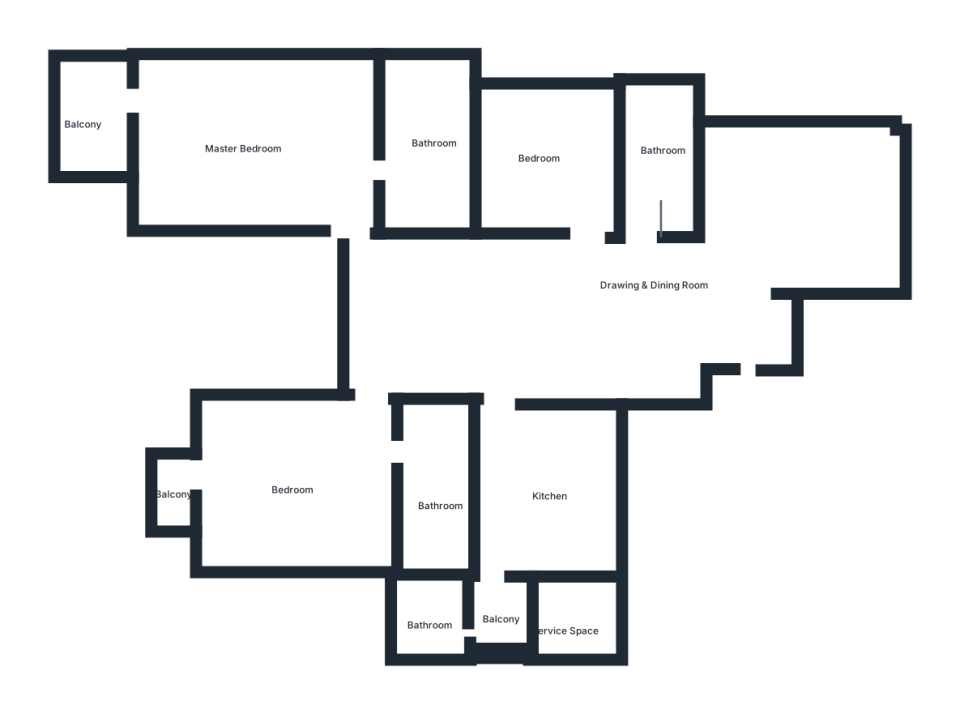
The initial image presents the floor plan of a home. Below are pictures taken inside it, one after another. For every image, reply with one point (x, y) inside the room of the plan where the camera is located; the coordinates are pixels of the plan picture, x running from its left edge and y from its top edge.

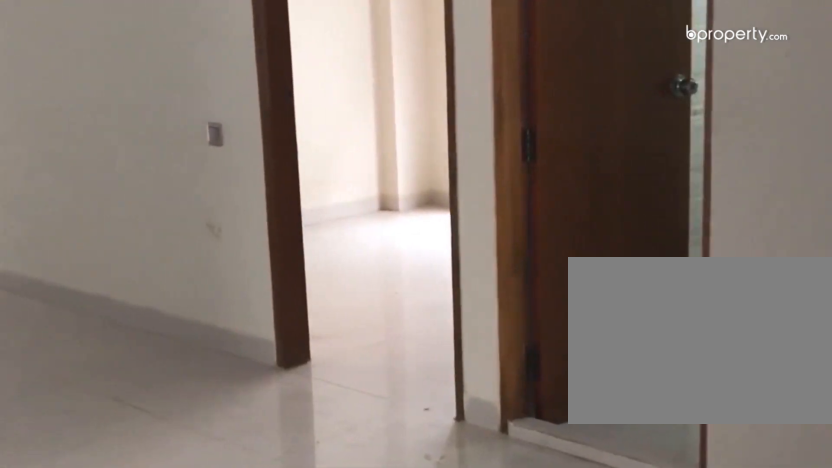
(637, 313)
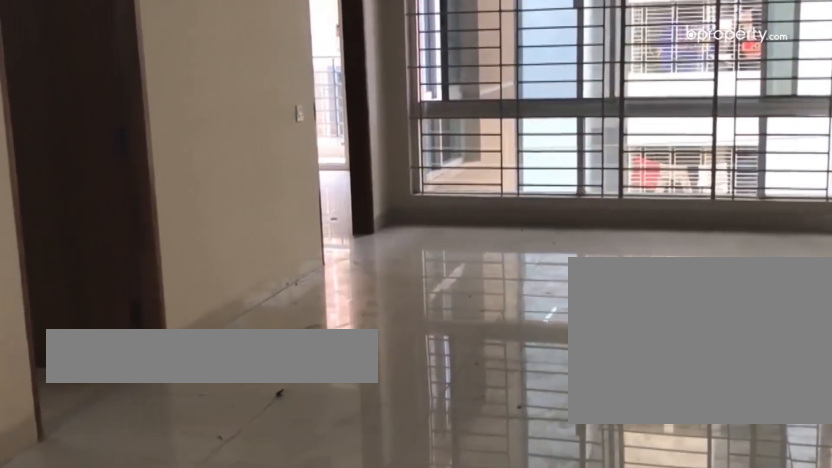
(637, 313)
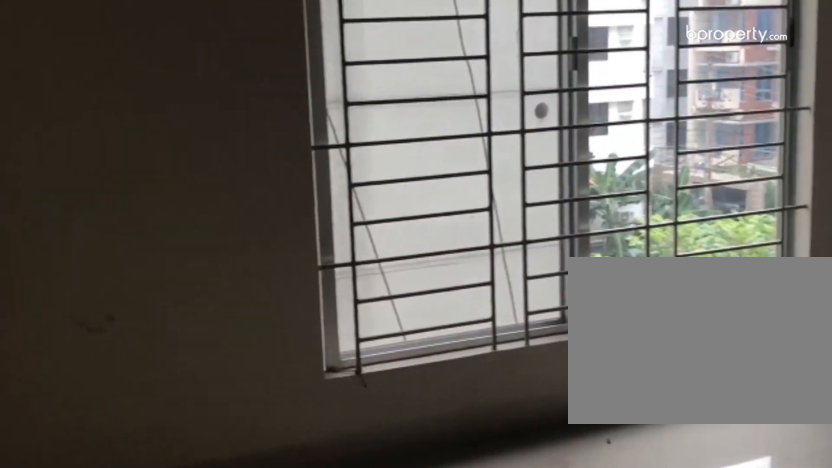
(792, 211)
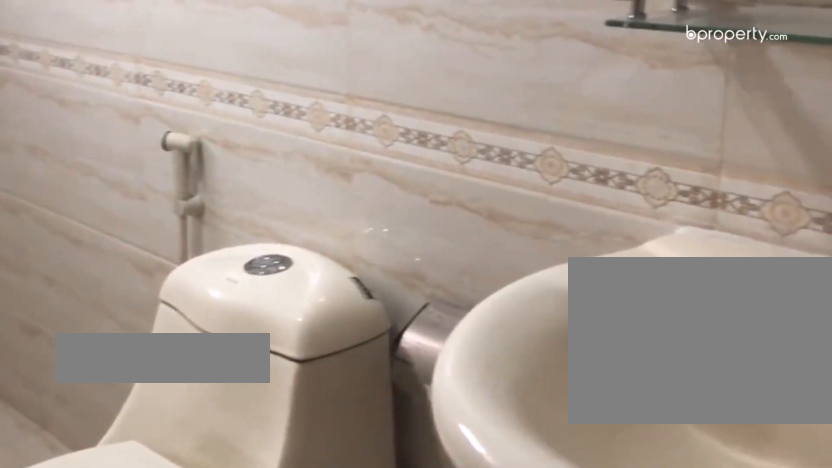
(653, 179)
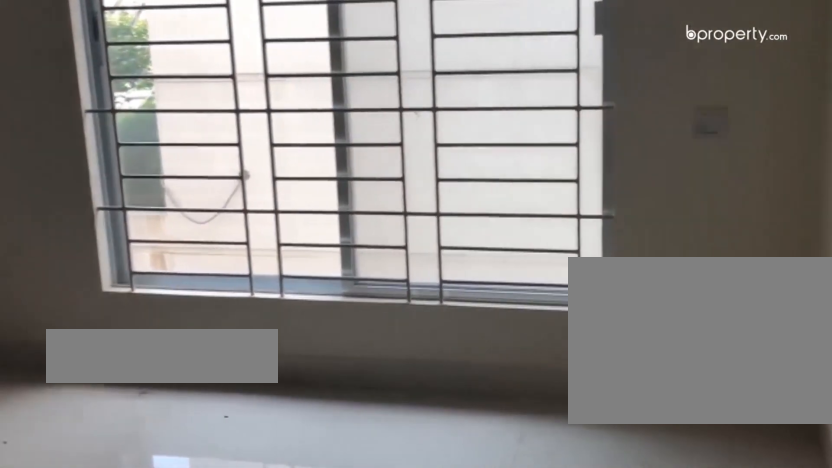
(560, 164)
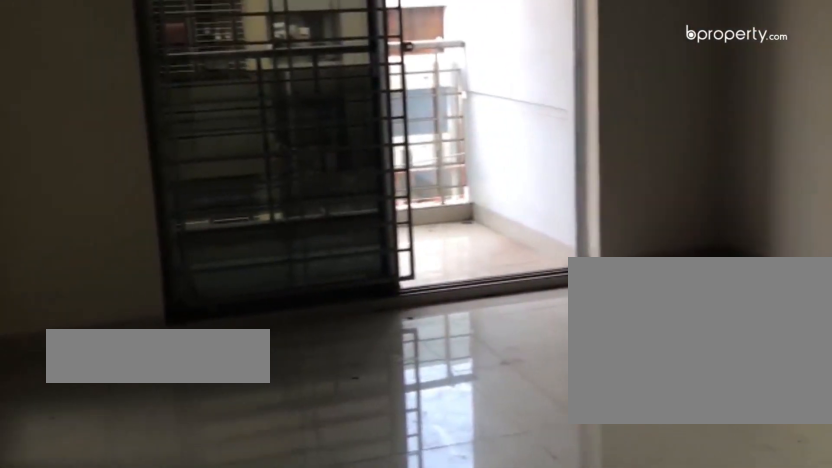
(266, 147)
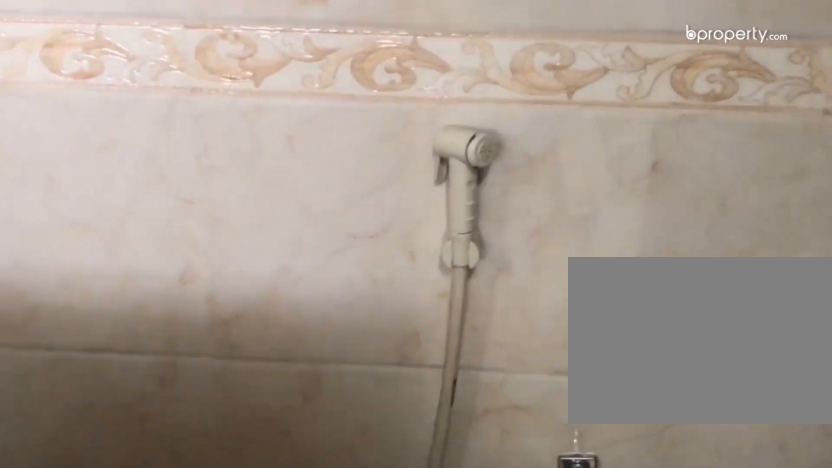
(432, 151)
